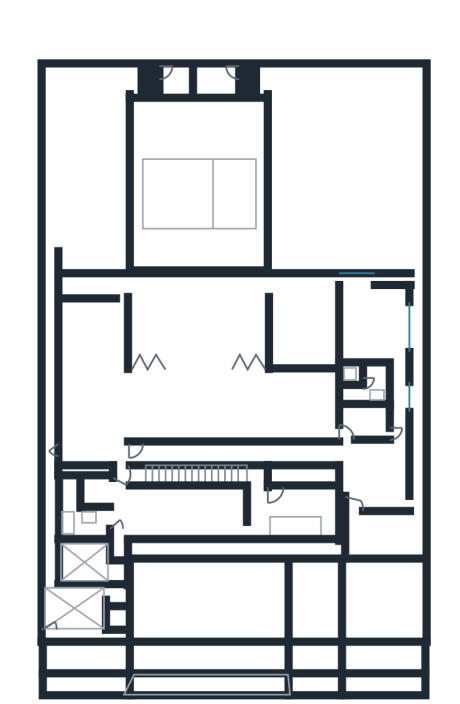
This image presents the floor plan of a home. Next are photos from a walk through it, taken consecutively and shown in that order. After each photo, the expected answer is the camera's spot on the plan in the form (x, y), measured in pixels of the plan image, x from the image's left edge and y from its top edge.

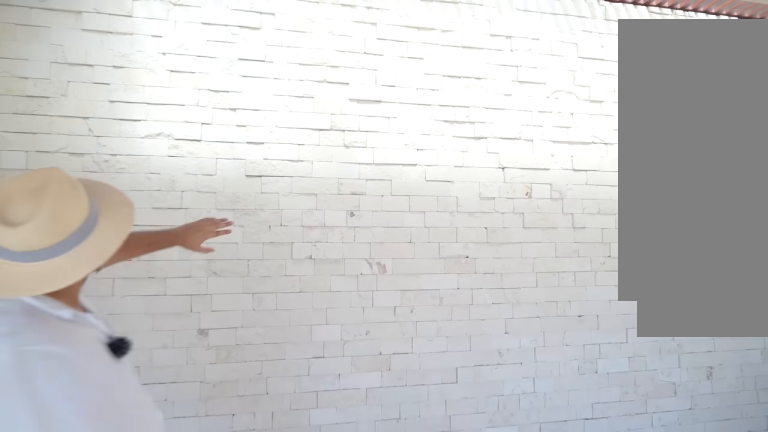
(163, 563)
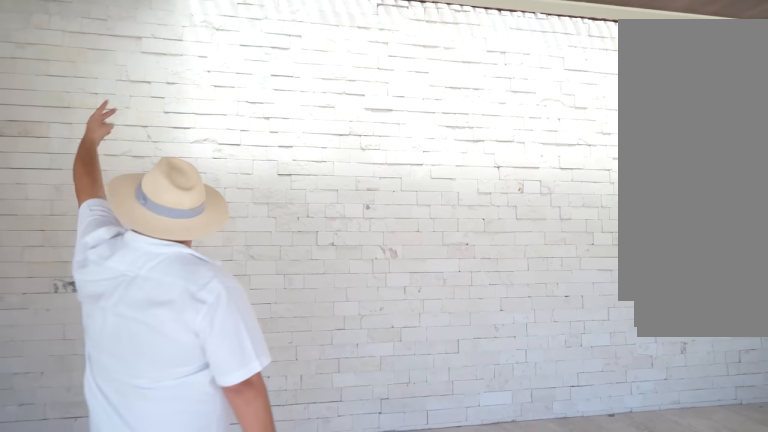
(166, 565)
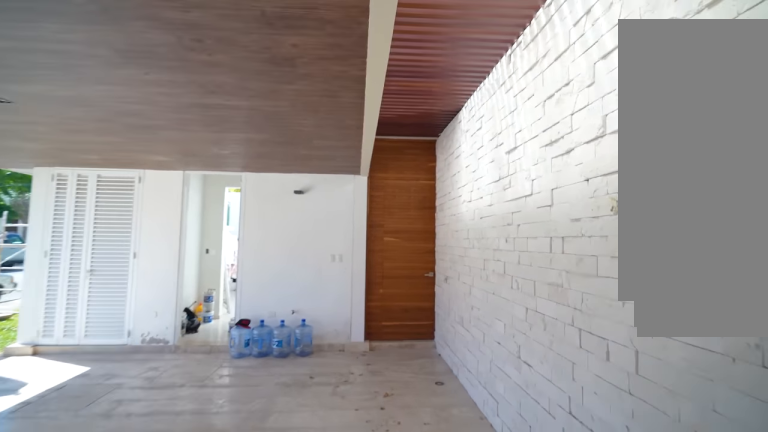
(214, 549)
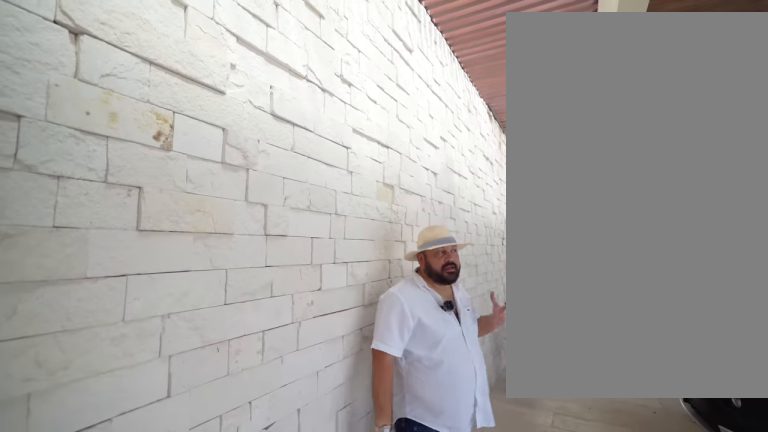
(180, 563)
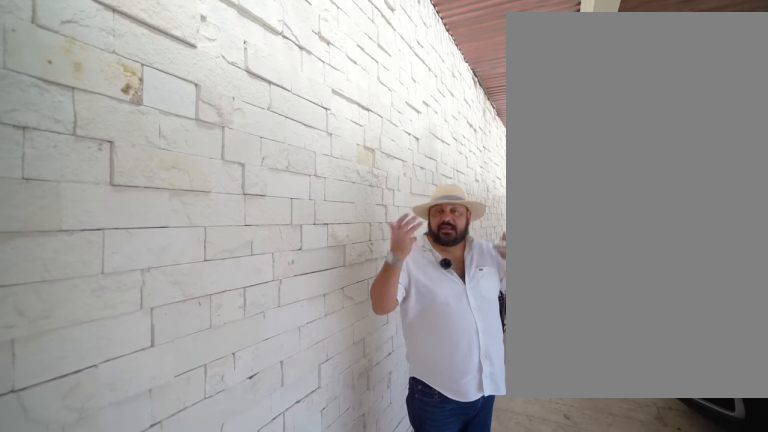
(172, 562)
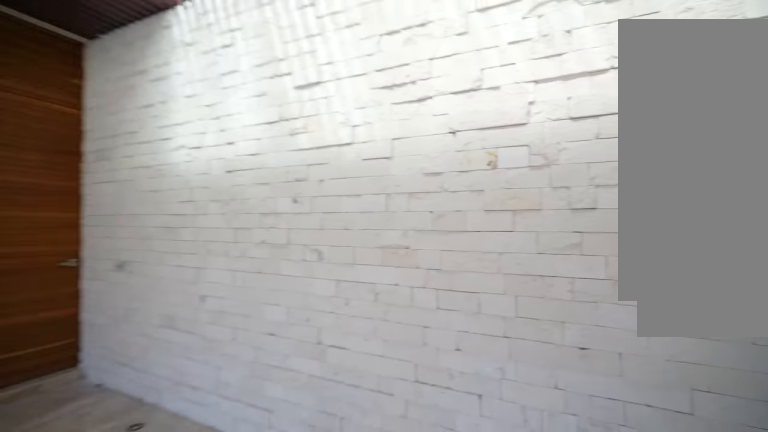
(179, 556)
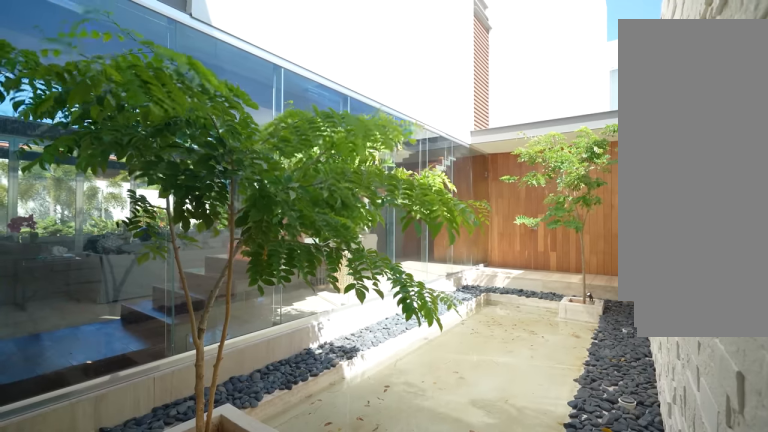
(136, 527)
